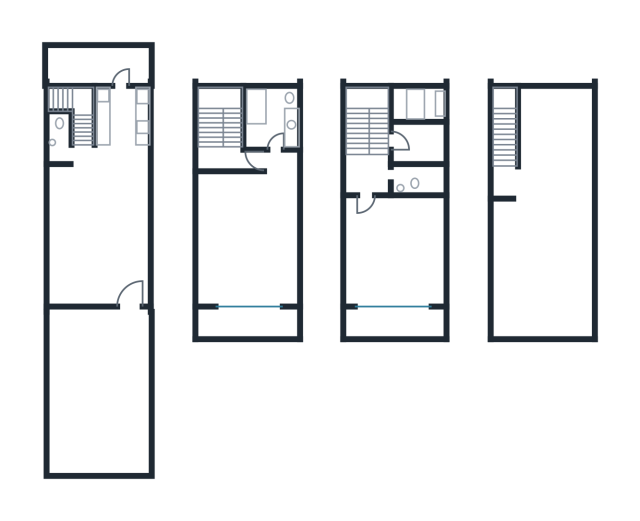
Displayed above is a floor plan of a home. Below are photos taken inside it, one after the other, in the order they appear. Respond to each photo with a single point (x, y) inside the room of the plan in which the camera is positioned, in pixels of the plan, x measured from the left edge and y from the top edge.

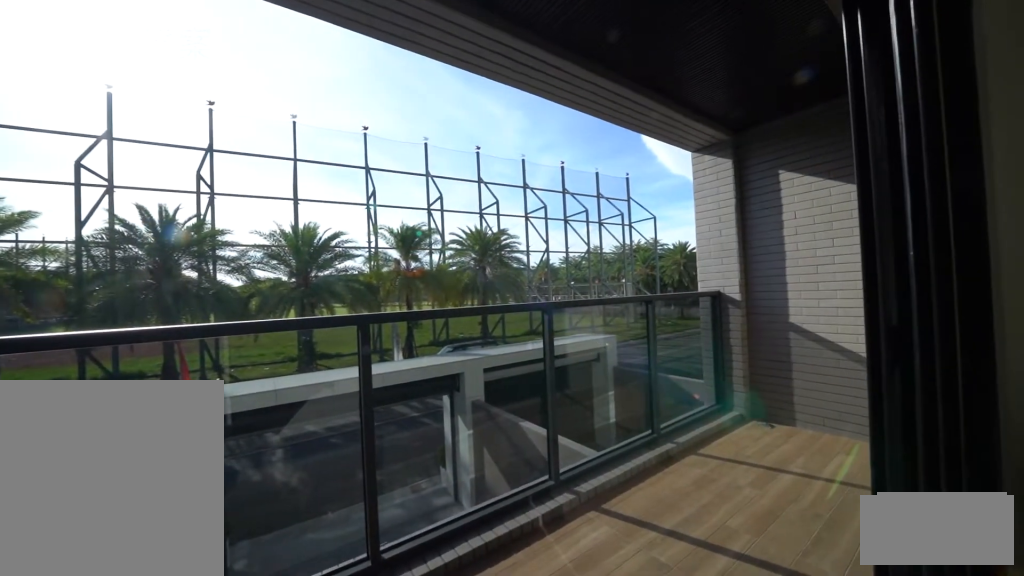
(247, 327)
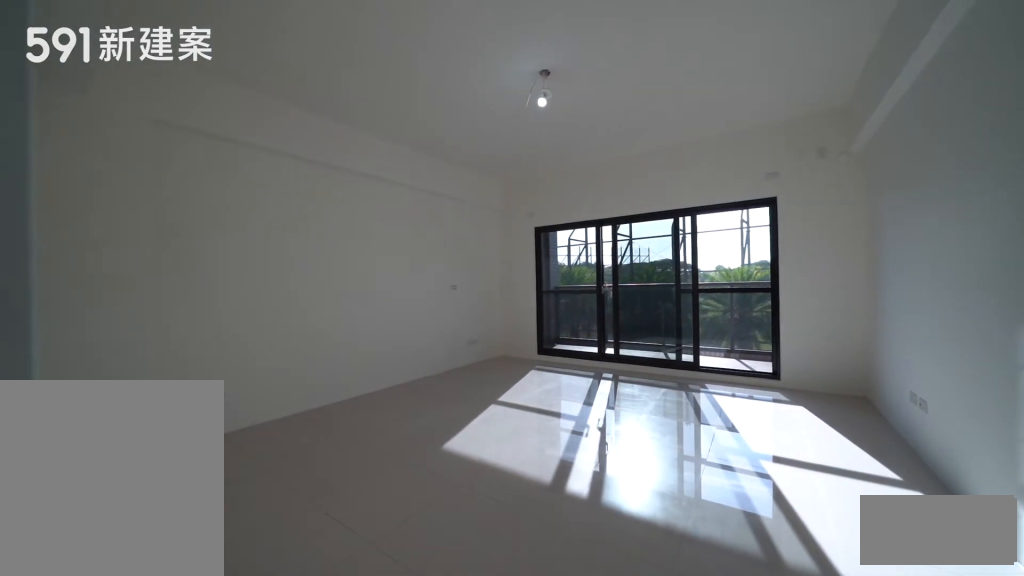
(397, 255)
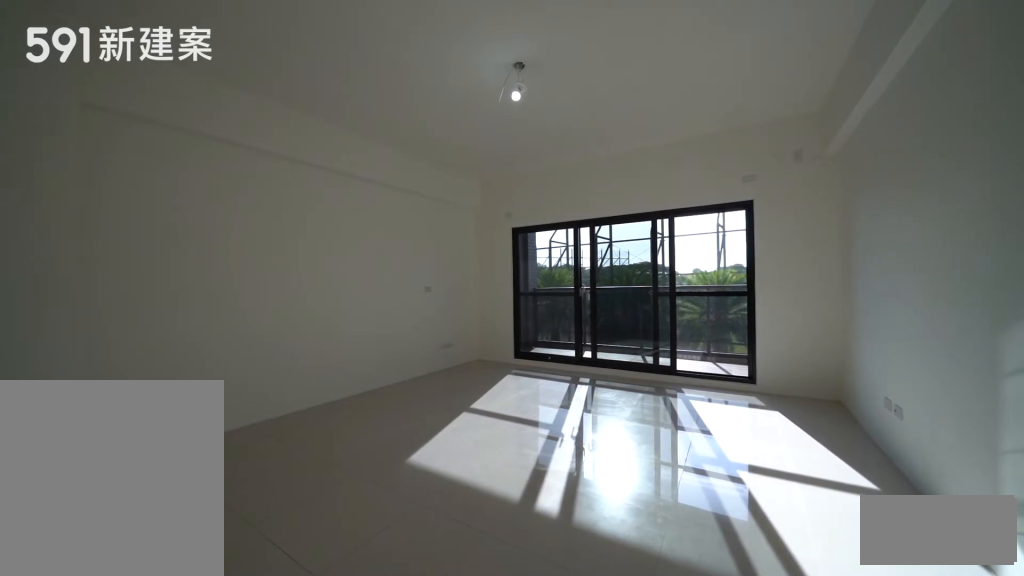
(397, 255)
